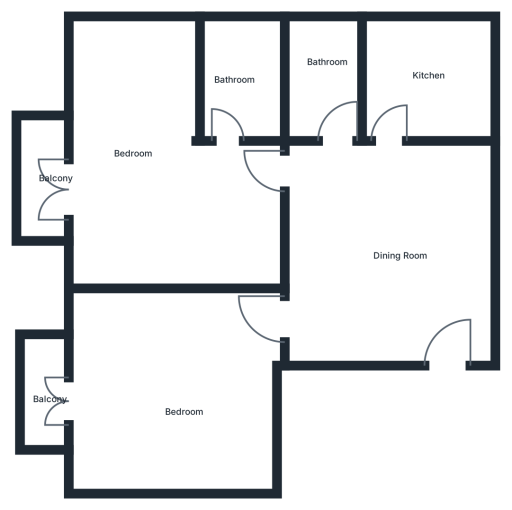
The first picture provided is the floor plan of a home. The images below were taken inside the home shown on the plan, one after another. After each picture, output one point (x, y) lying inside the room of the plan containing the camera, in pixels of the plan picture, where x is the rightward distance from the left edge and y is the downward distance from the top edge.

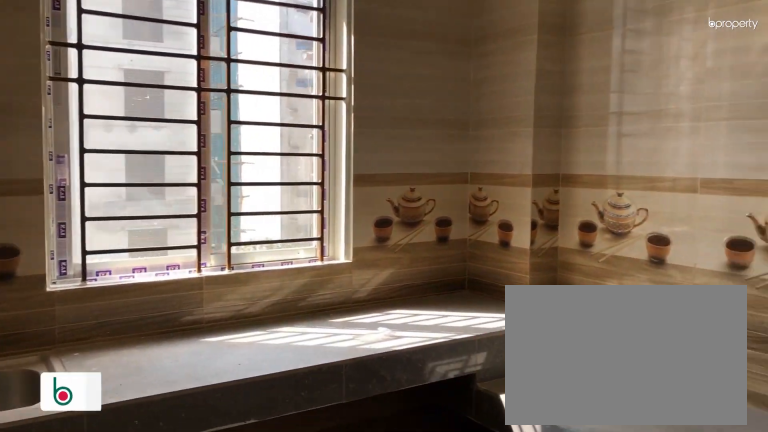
(423, 80)
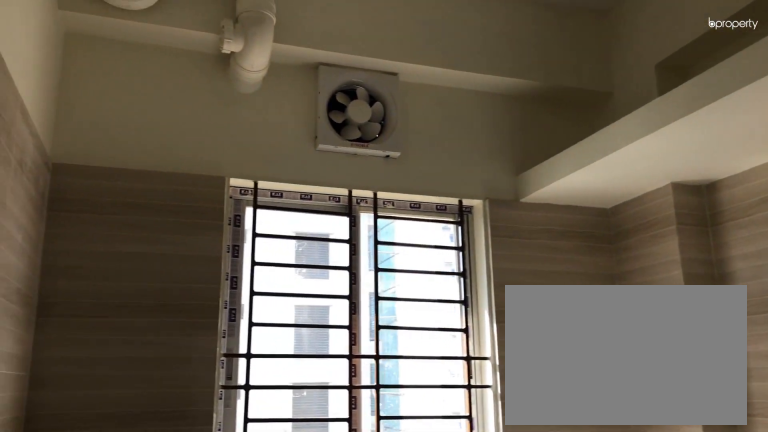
(423, 80)
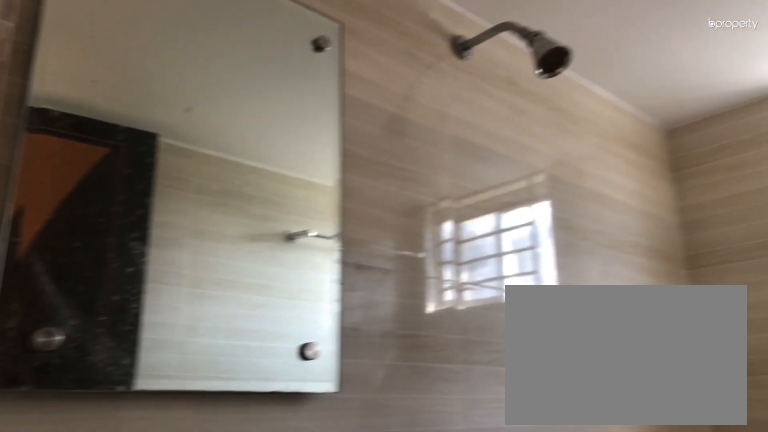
(331, 90)
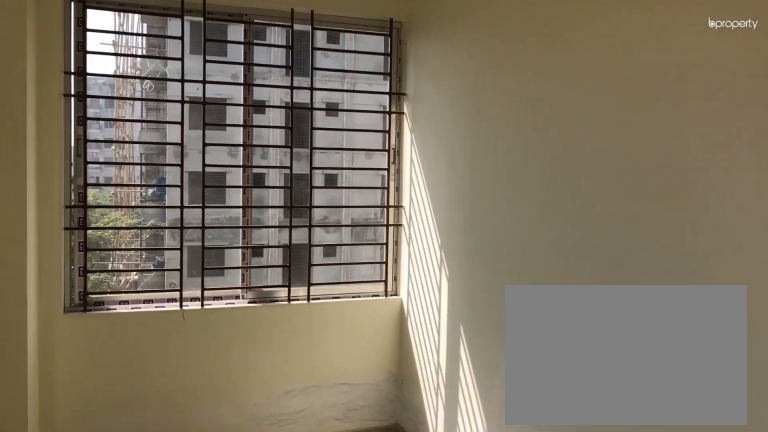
(147, 177)
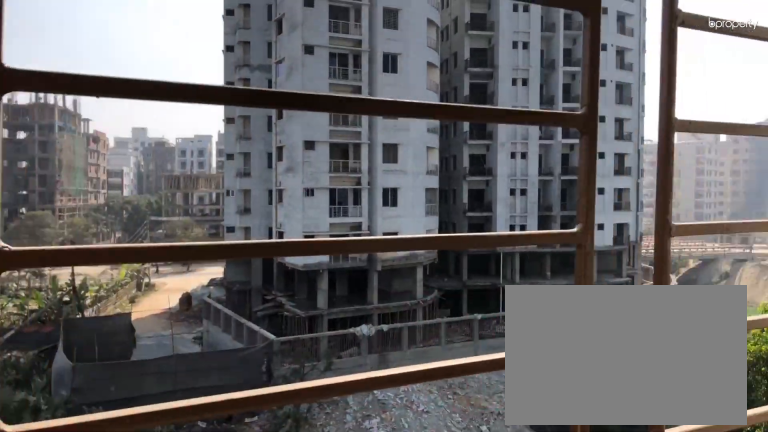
(48, 179)
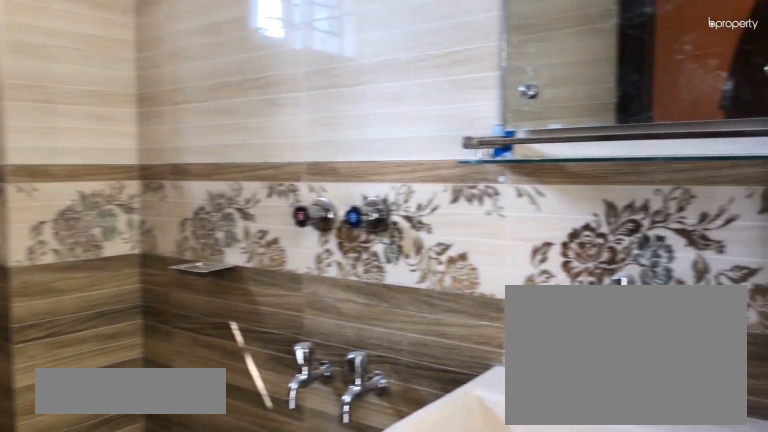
(232, 82)
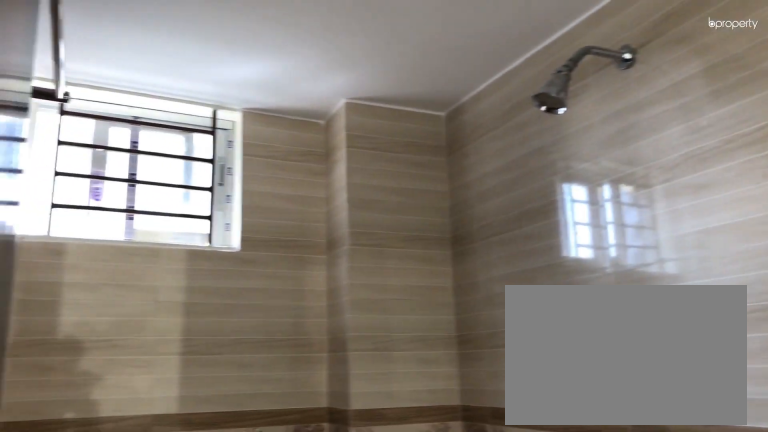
(232, 82)
